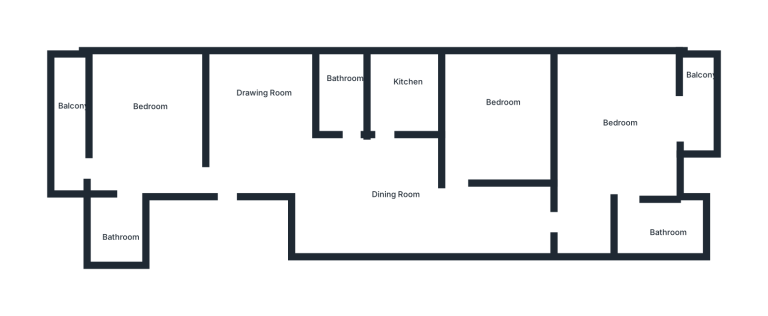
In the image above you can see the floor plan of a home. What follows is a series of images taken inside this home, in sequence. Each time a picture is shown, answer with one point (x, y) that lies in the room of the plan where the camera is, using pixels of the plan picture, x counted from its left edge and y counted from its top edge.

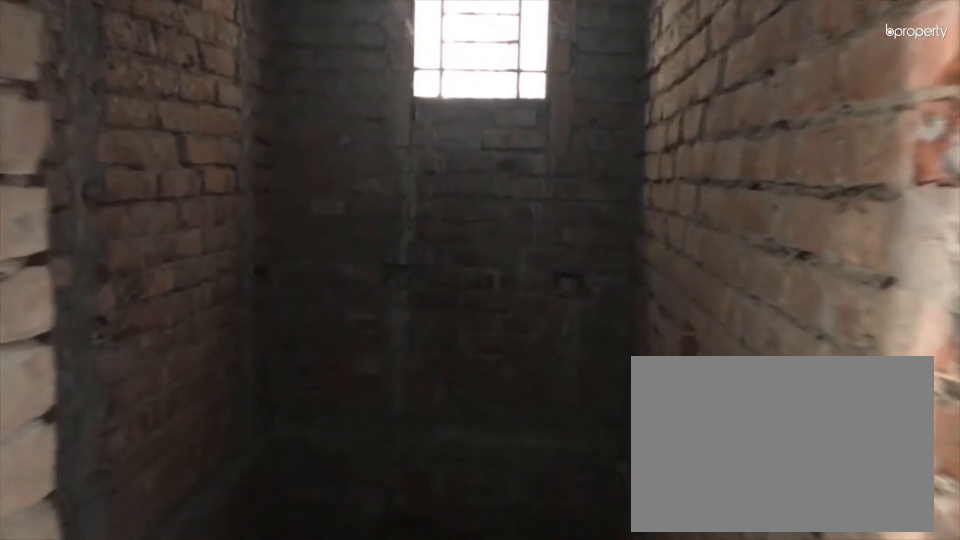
(347, 133)
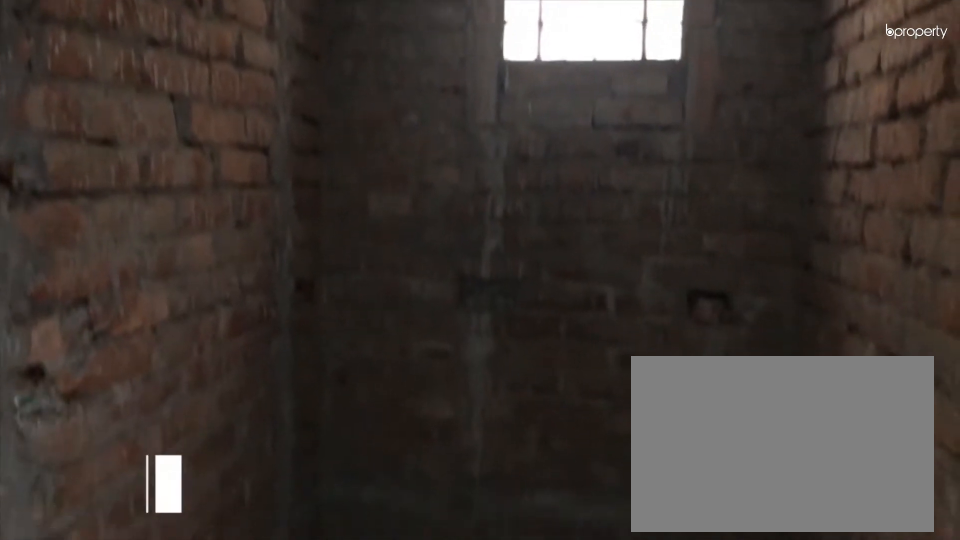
(343, 89)
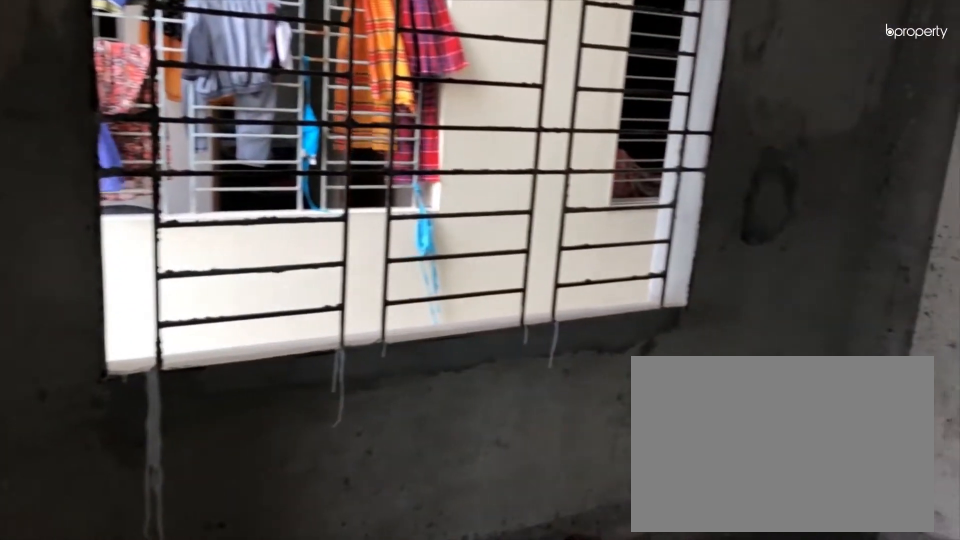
(132, 116)
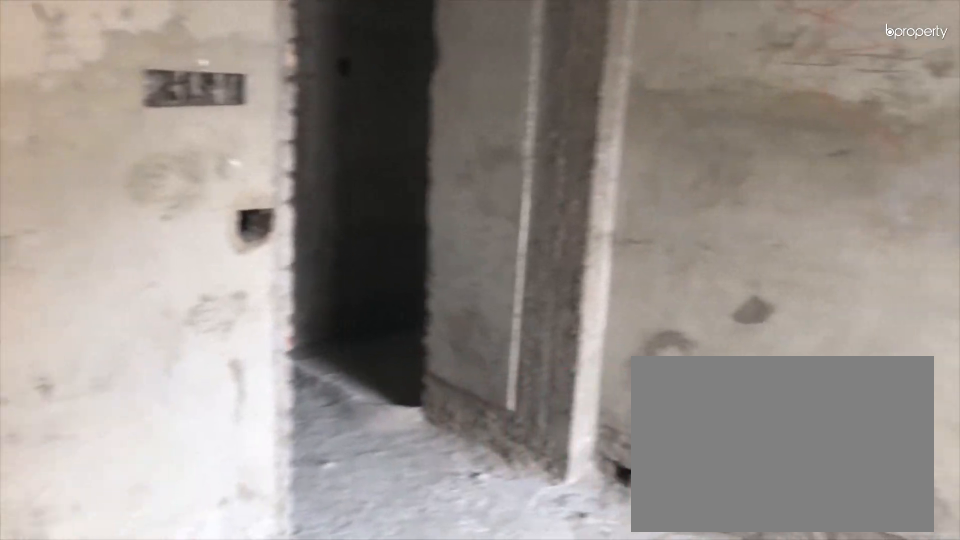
(132, 116)
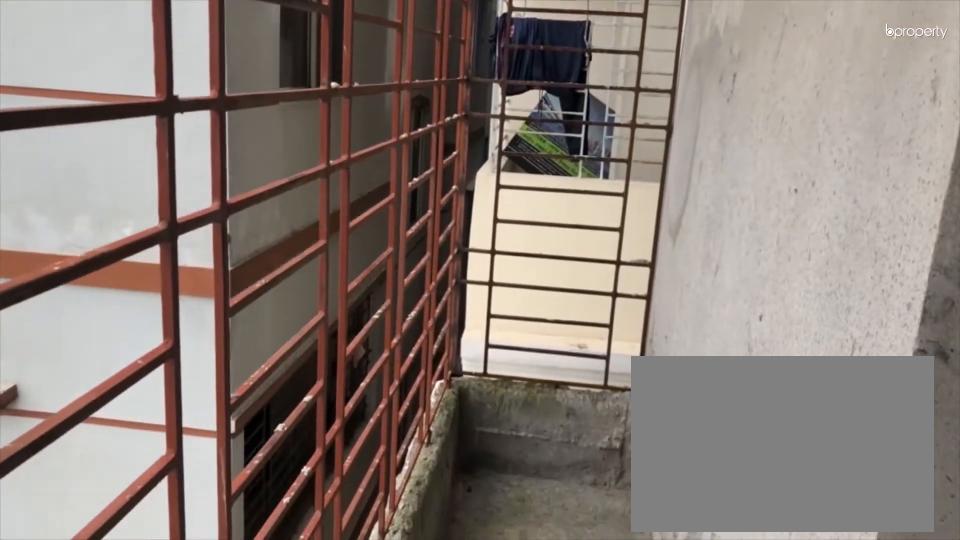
(68, 123)
